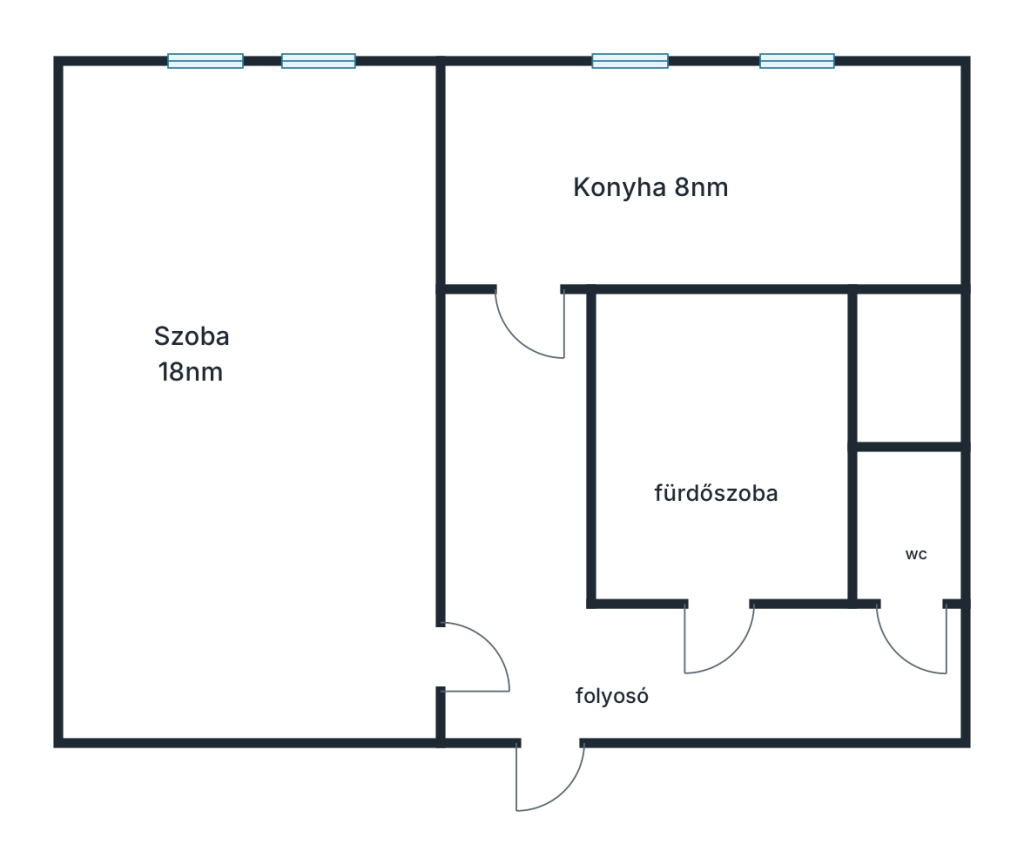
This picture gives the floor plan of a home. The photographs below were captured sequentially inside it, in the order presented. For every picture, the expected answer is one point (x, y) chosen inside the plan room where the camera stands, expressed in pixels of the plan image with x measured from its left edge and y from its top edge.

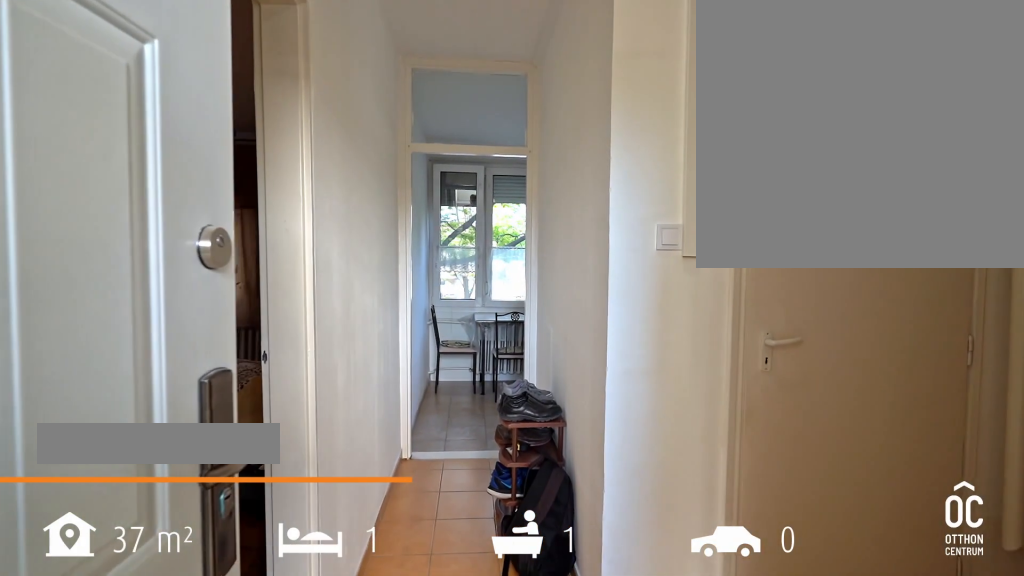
(540, 651)
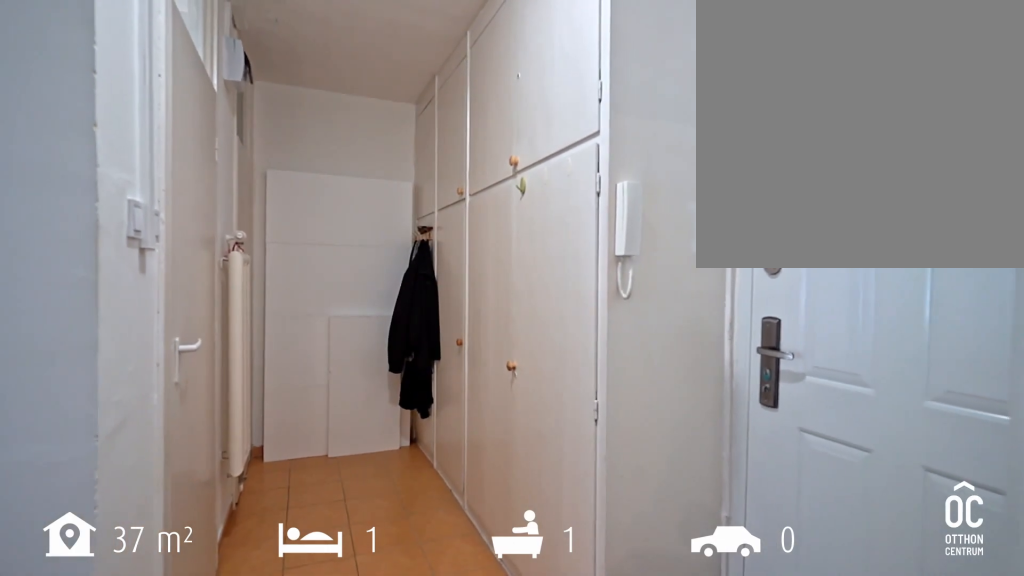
(540, 651)
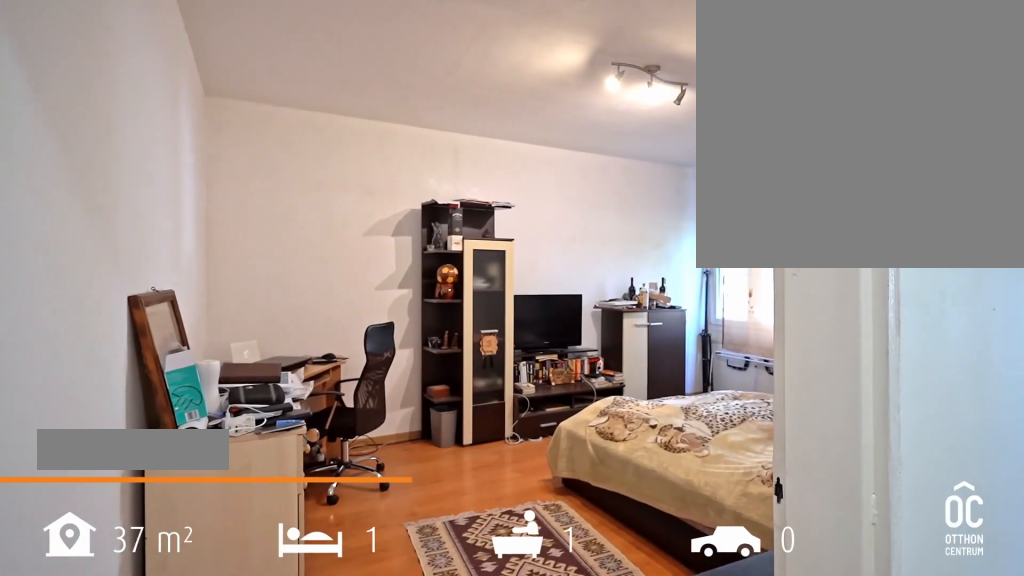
(244, 436)
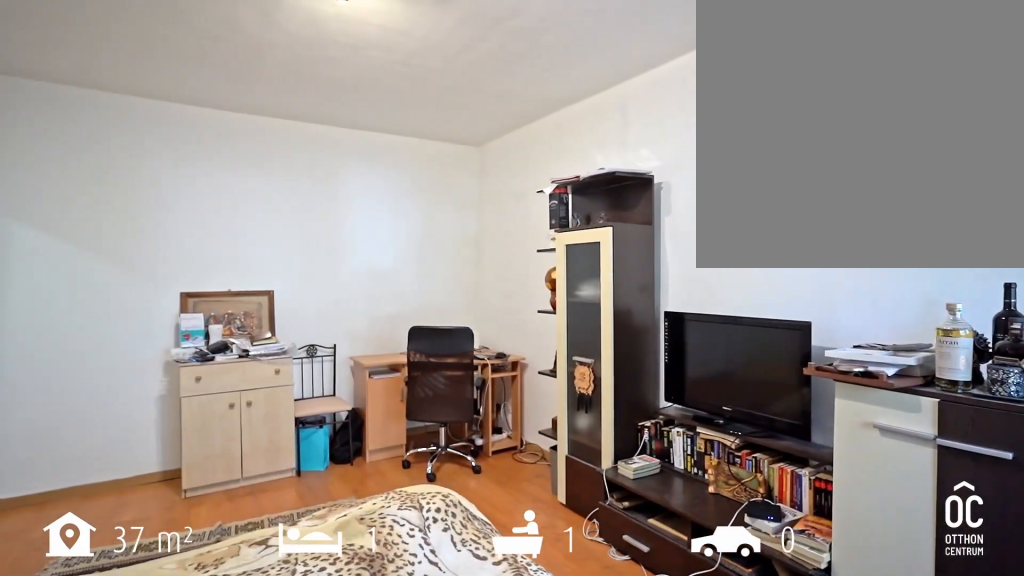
(244, 436)
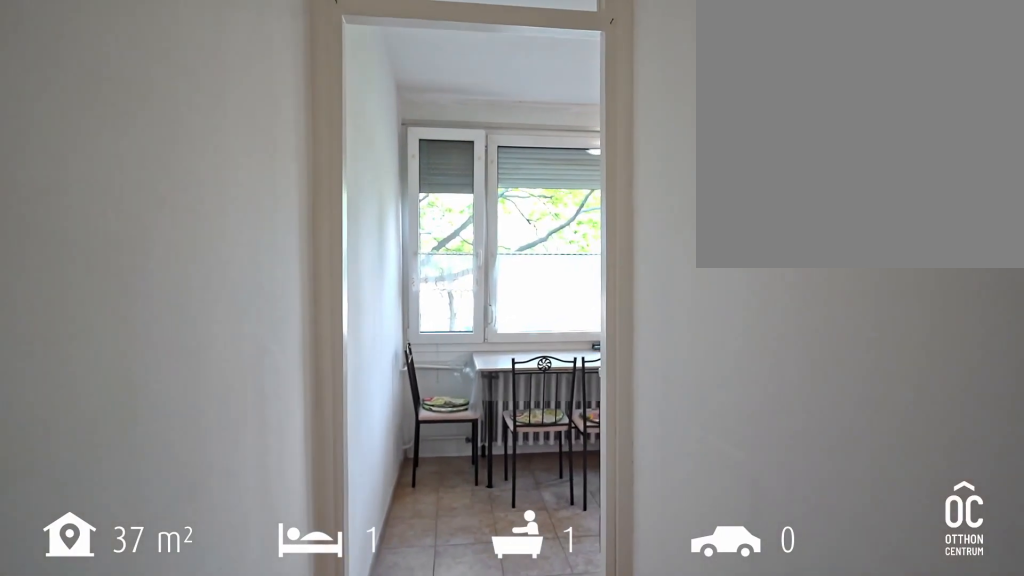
(516, 453)
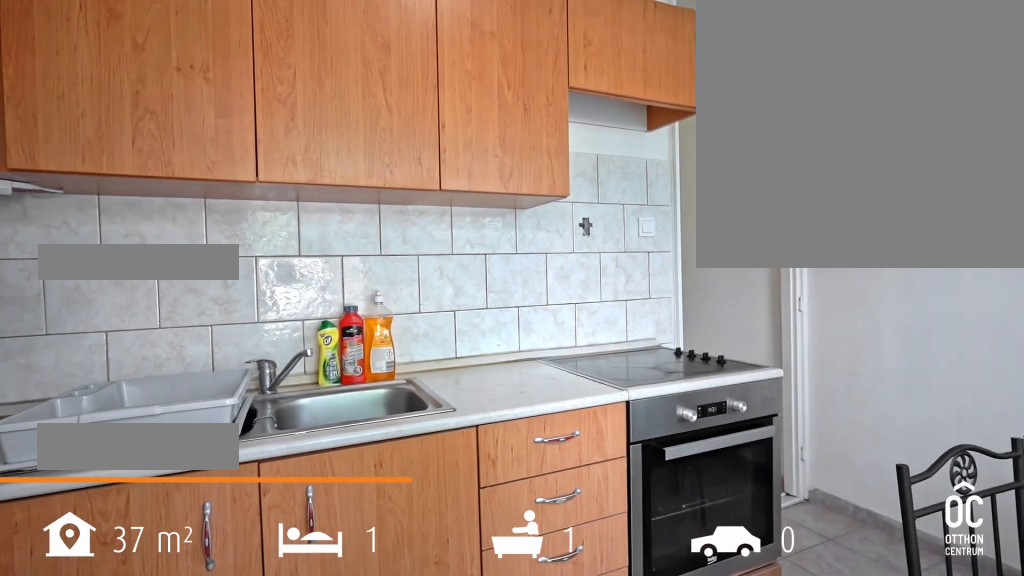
(703, 182)
